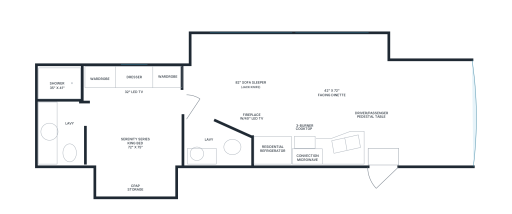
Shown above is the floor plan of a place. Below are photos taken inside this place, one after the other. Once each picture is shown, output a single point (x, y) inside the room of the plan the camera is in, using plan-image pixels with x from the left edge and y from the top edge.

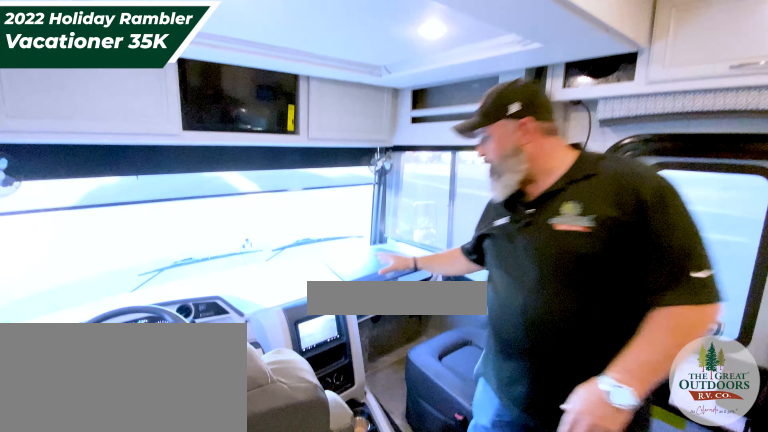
(397, 105)
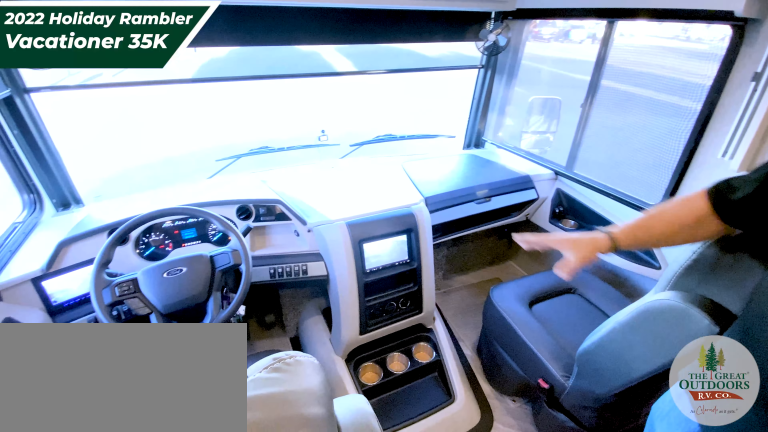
(442, 116)
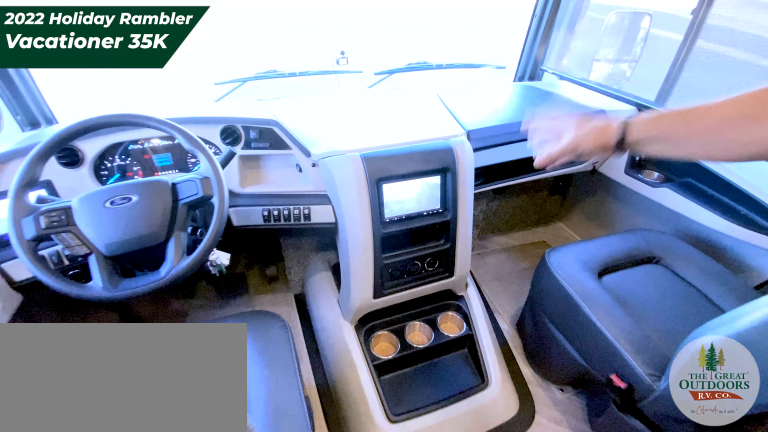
(442, 116)
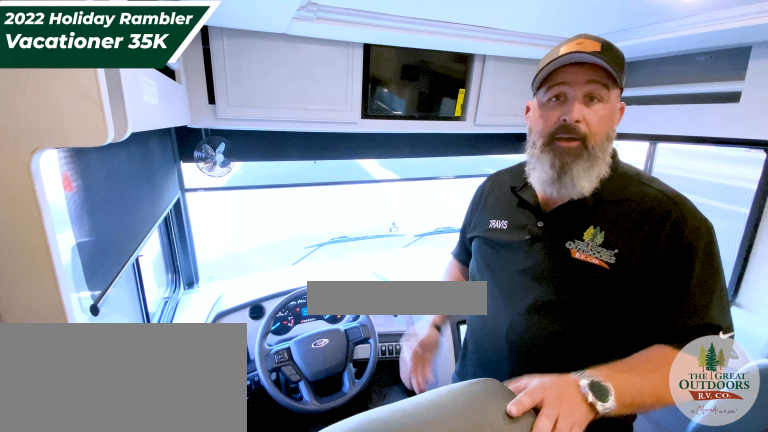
(440, 122)
